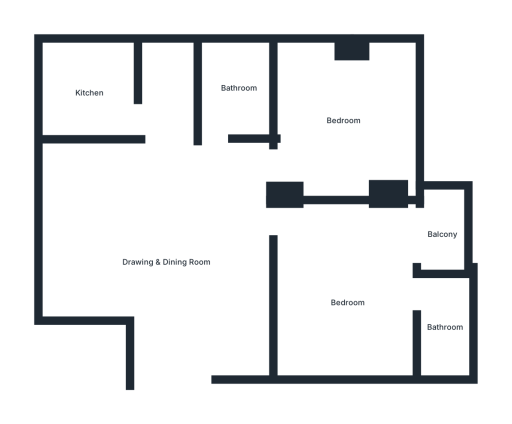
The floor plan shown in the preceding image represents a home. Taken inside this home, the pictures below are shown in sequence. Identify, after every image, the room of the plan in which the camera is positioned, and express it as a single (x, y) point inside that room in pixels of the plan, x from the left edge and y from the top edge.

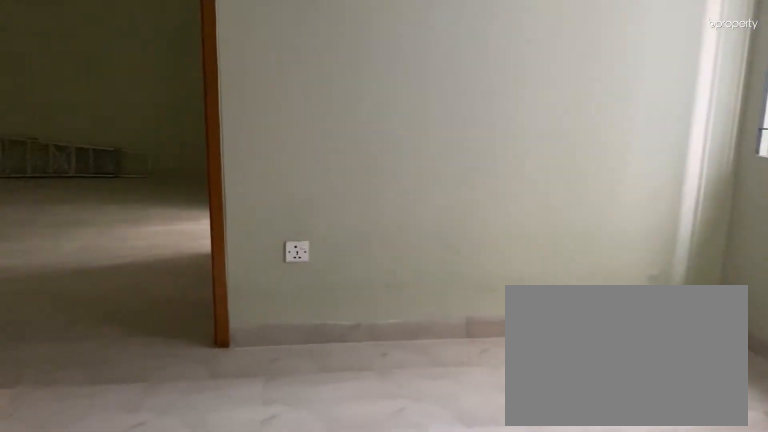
(344, 119)
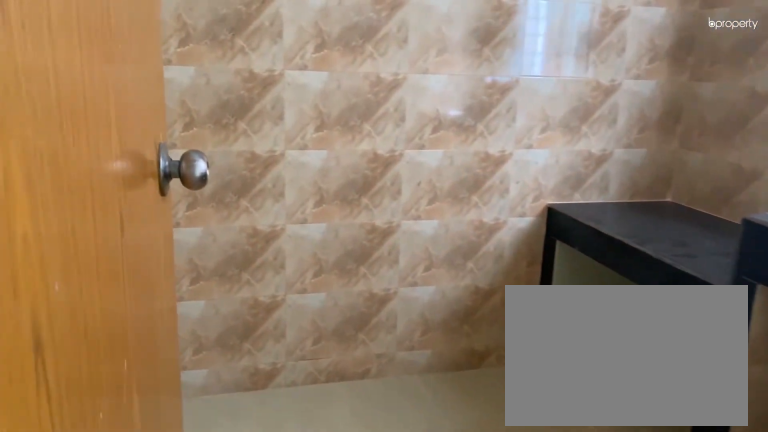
(91, 94)
